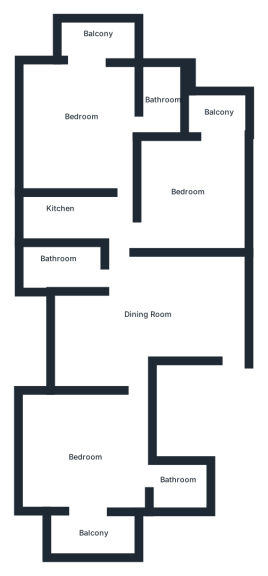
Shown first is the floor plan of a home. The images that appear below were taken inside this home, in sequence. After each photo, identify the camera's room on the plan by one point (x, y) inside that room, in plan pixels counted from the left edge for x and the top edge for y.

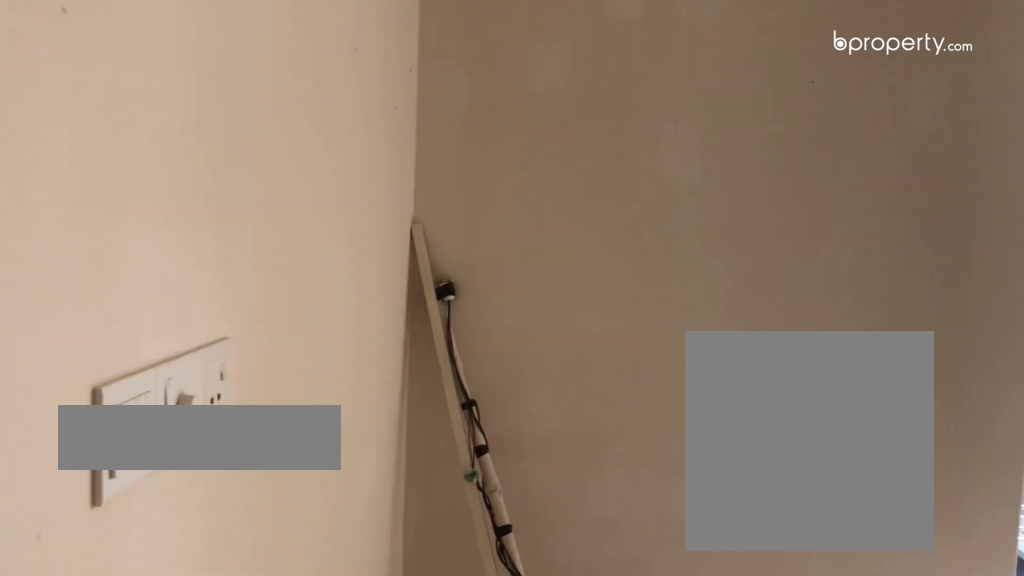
(188, 194)
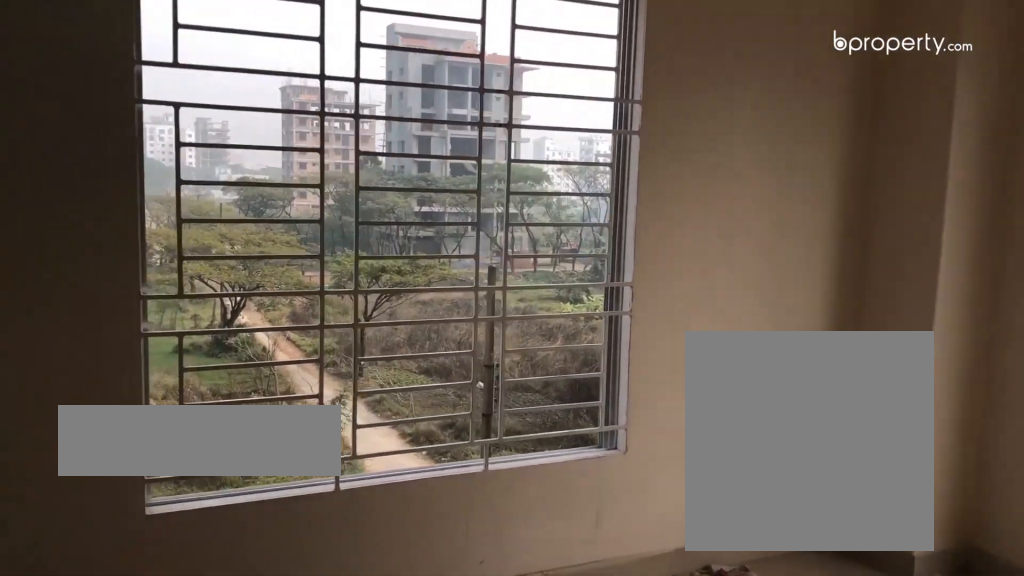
(82, 125)
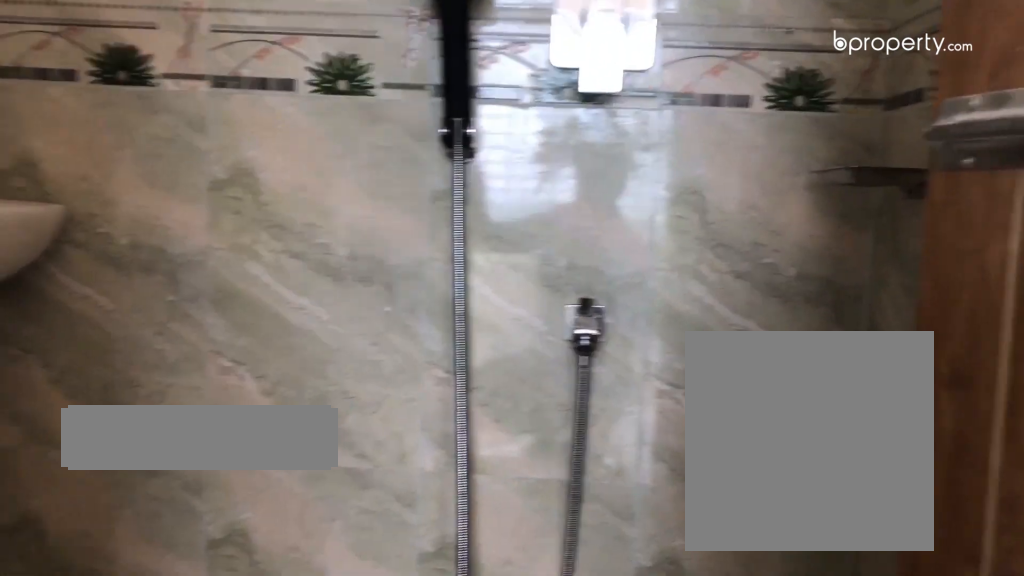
(159, 99)
